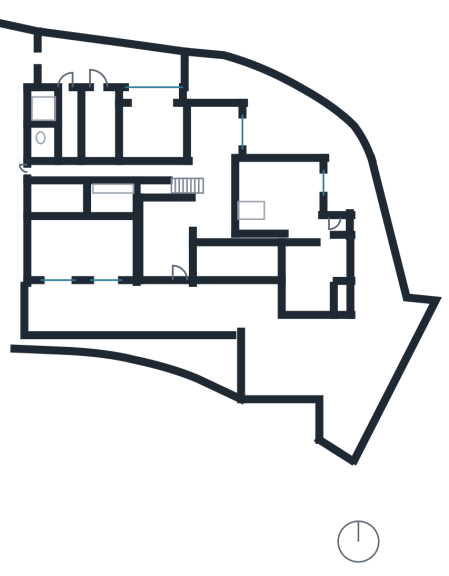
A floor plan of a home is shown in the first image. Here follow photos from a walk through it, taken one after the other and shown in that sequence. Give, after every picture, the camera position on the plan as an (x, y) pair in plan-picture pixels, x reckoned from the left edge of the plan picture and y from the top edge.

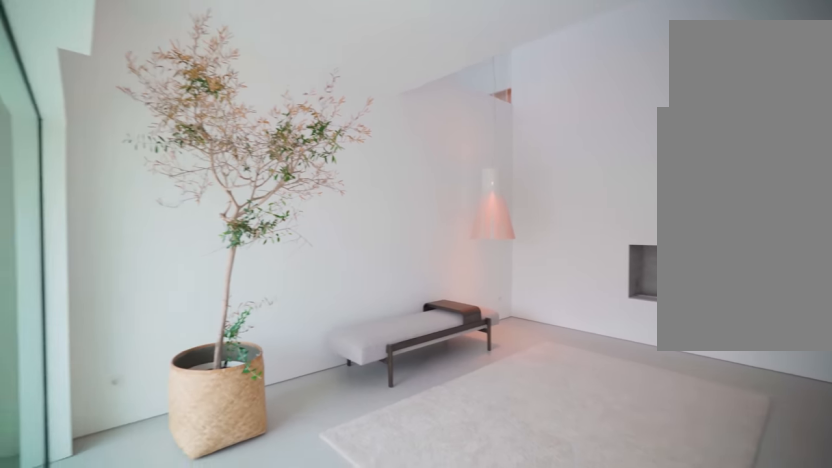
(179, 271)
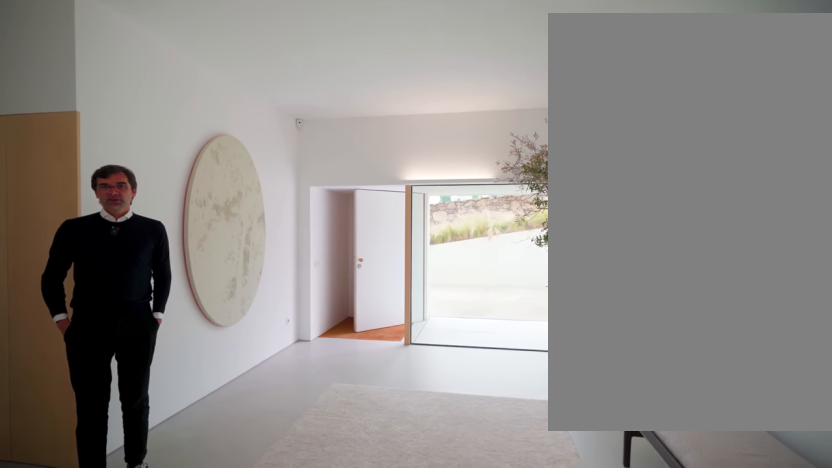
(152, 213)
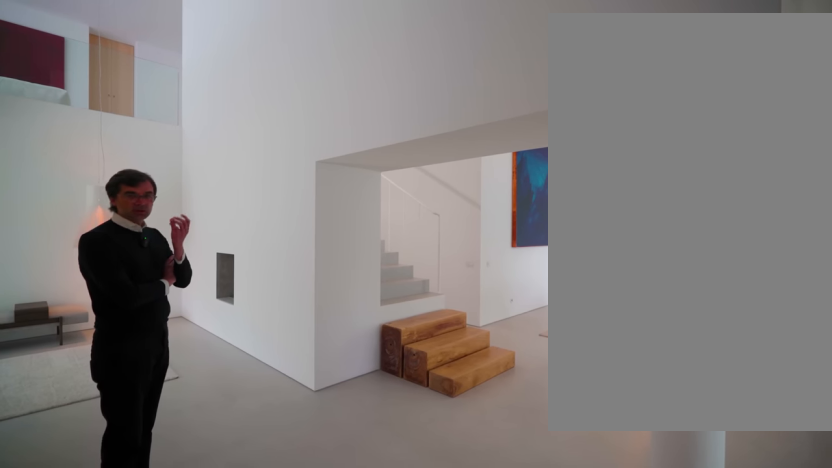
(223, 213)
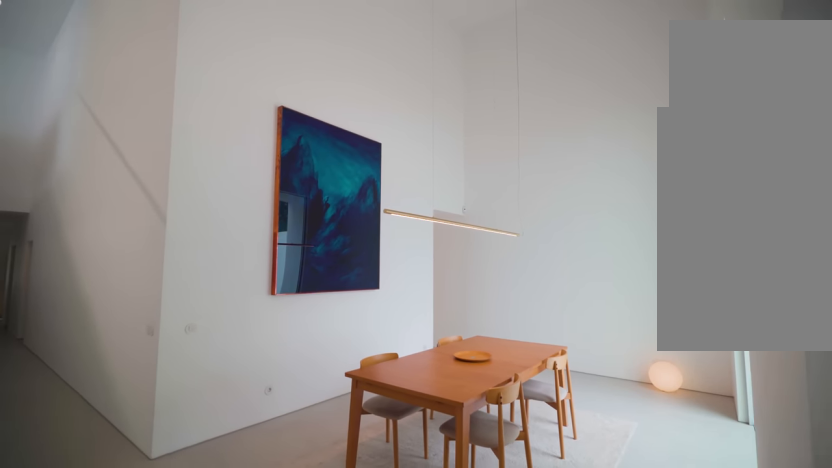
(222, 185)
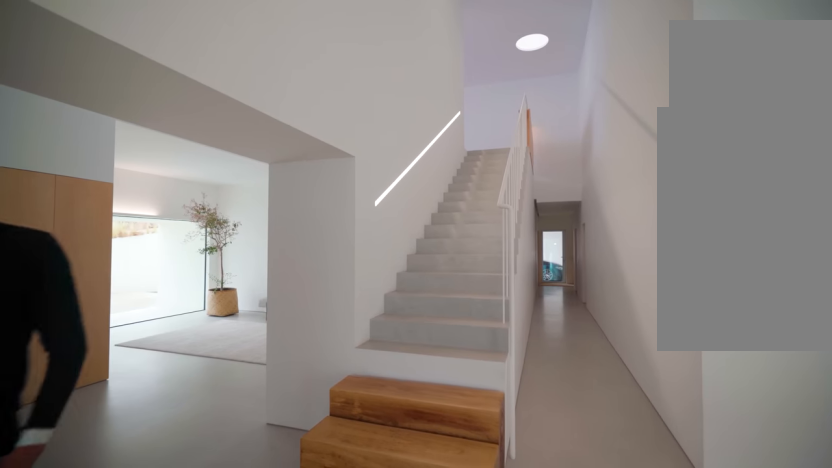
(228, 171)
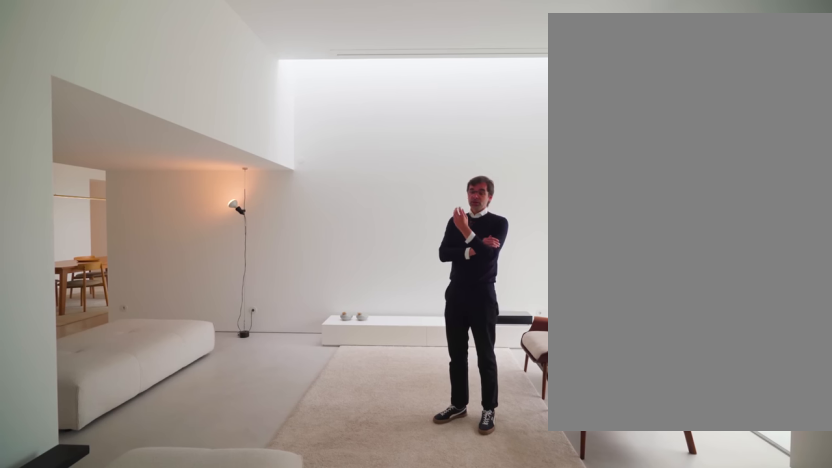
(296, 204)
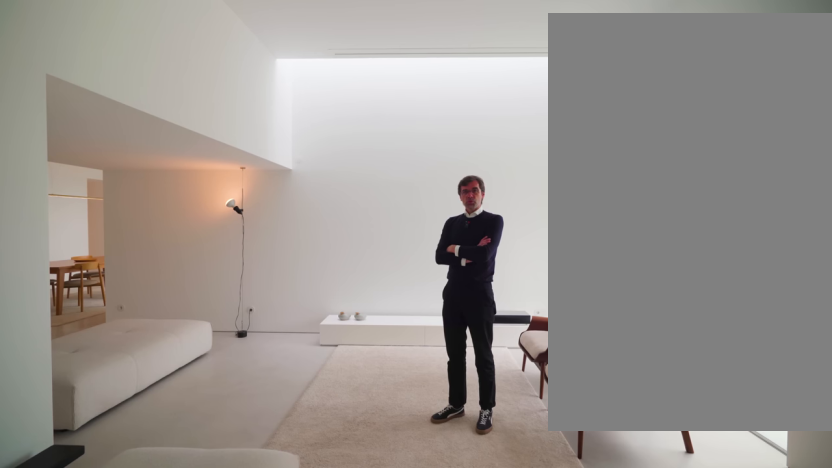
(296, 204)
